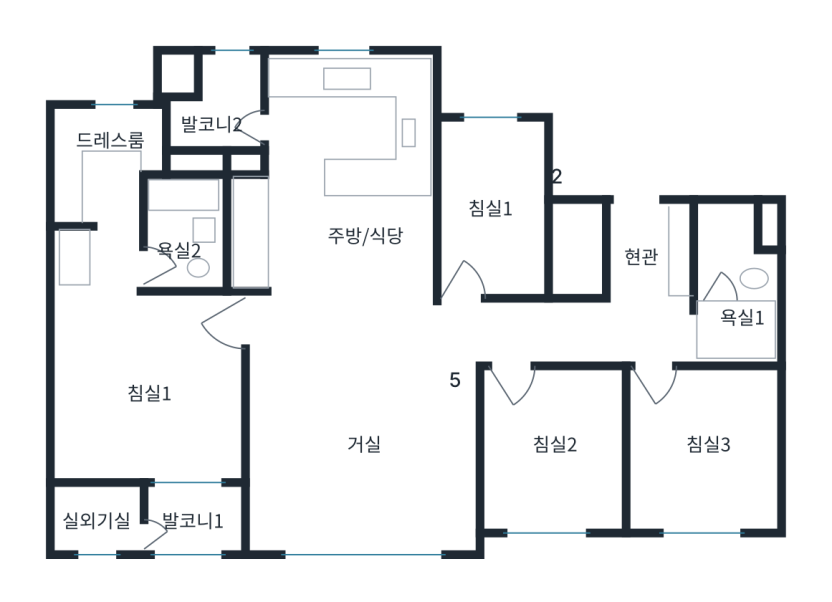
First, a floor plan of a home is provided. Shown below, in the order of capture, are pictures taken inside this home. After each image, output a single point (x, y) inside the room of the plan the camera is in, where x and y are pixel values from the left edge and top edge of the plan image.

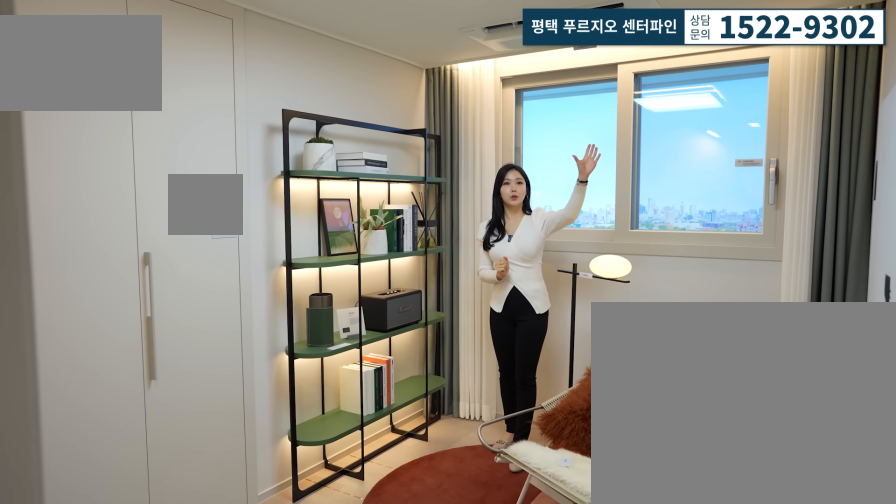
(557, 469)
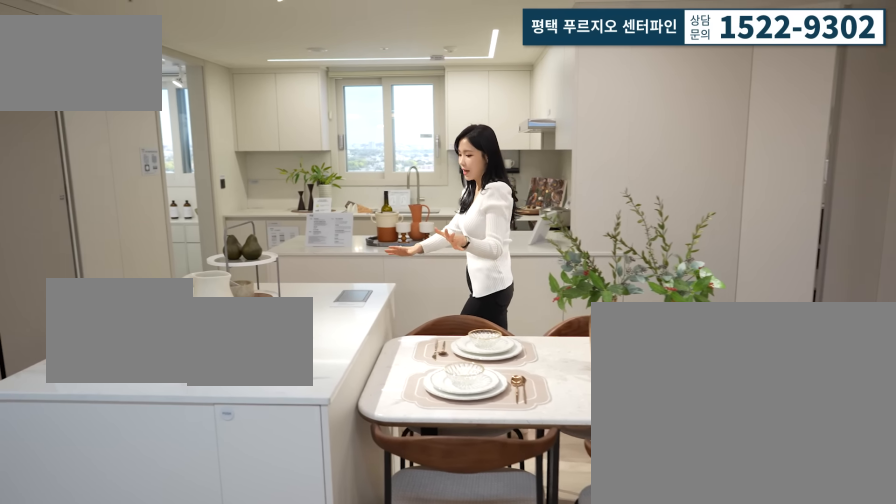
(356, 201)
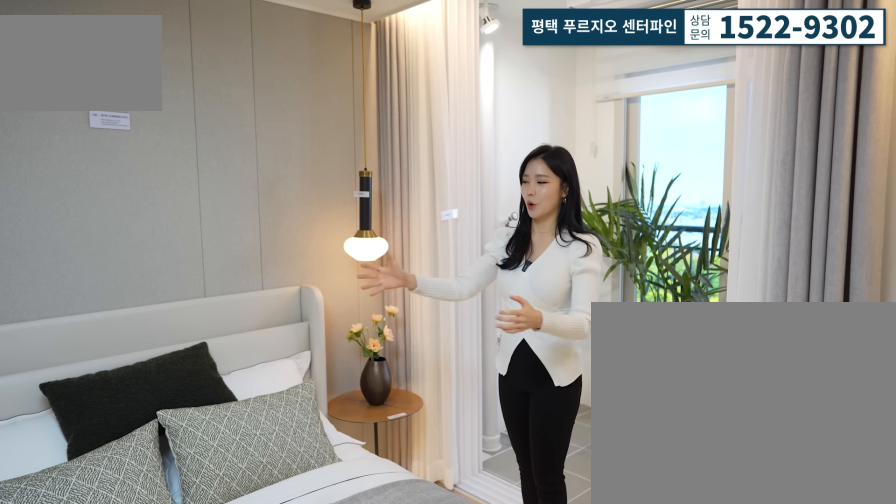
(149, 392)
